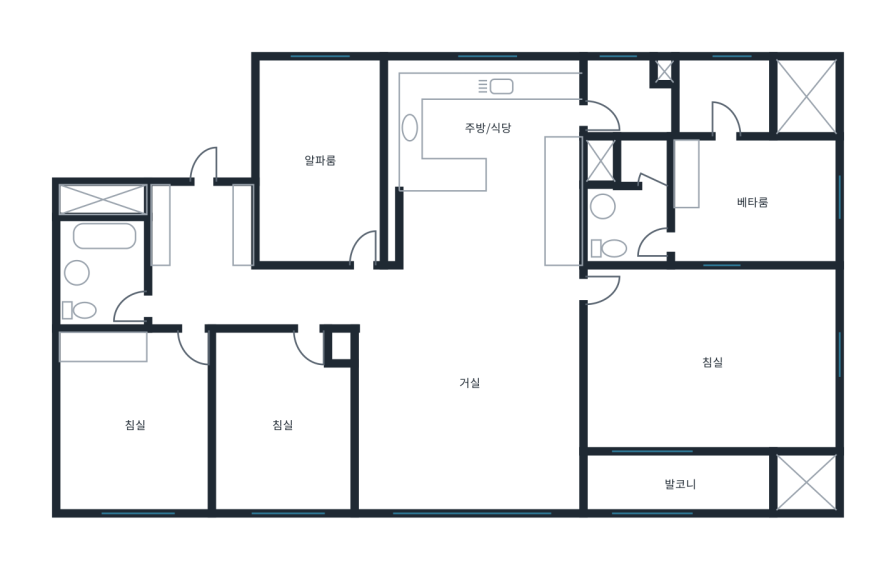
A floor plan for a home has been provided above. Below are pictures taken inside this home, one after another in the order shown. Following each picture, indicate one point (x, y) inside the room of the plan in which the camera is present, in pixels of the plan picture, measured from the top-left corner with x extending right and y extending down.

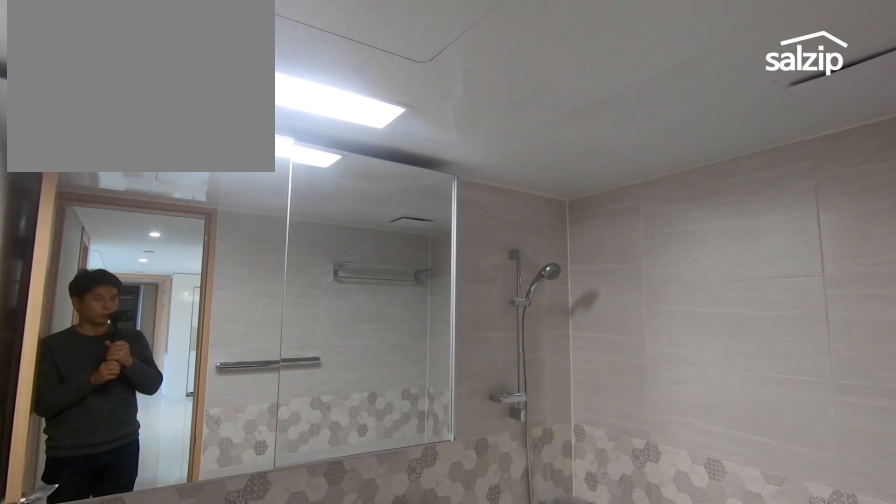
(104, 277)
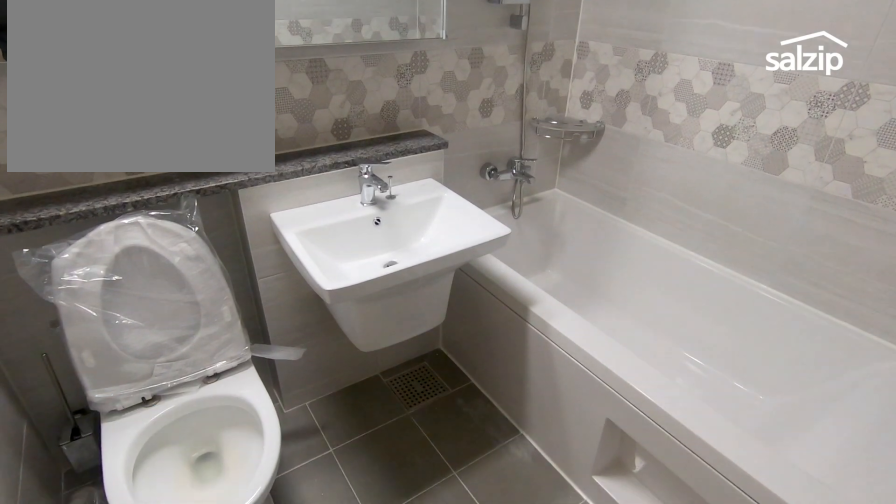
(104, 277)
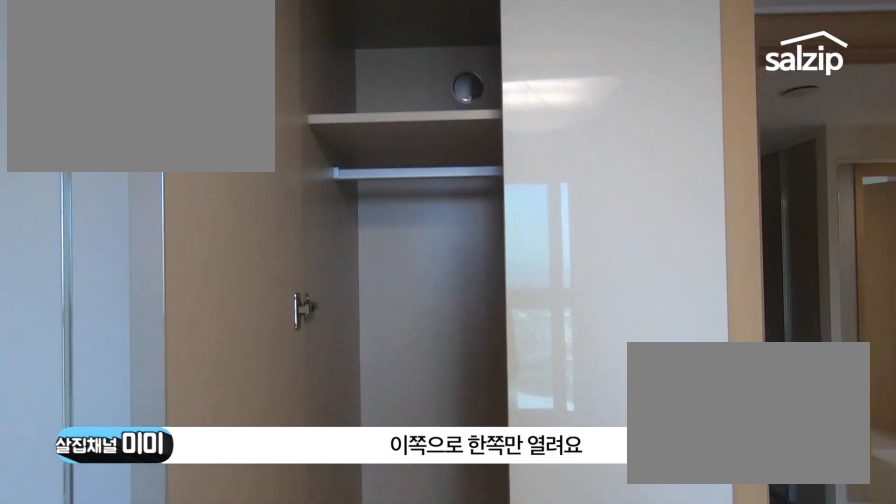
(136, 421)
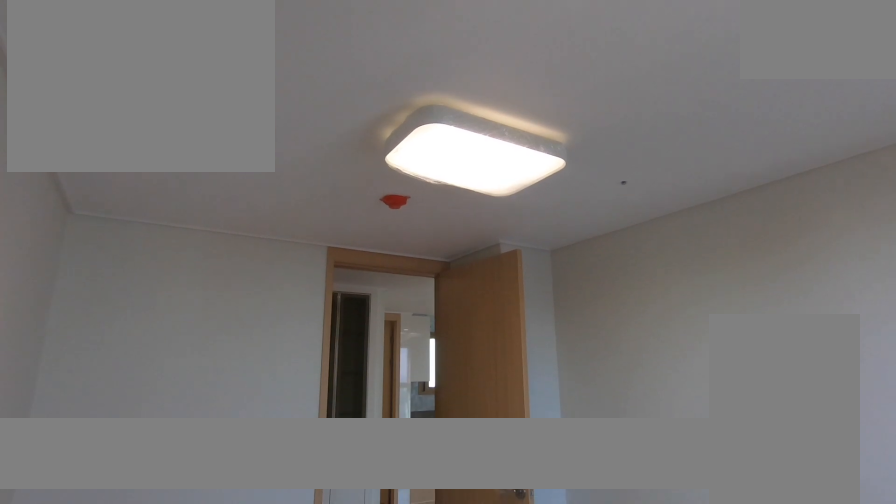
(281, 420)
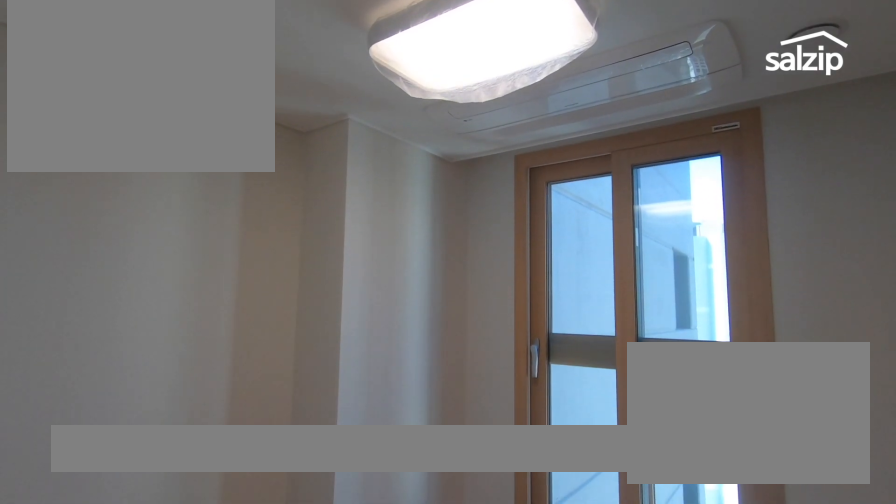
(321, 163)
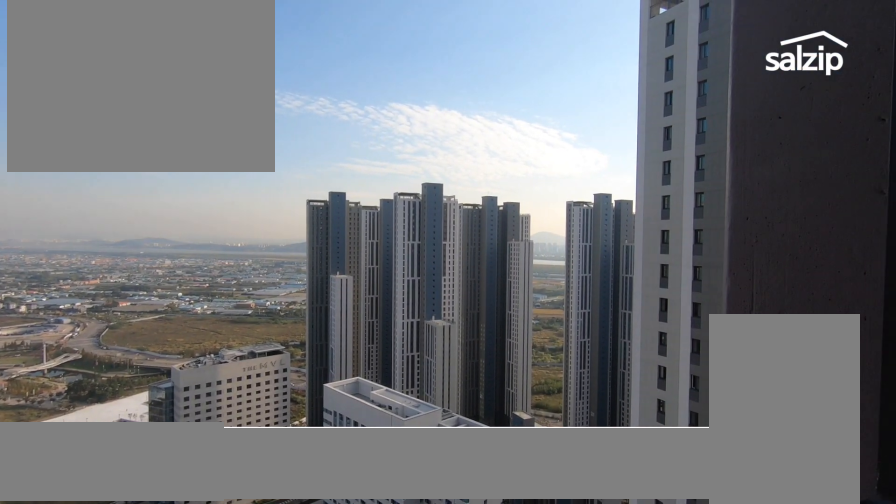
(472, 400)
